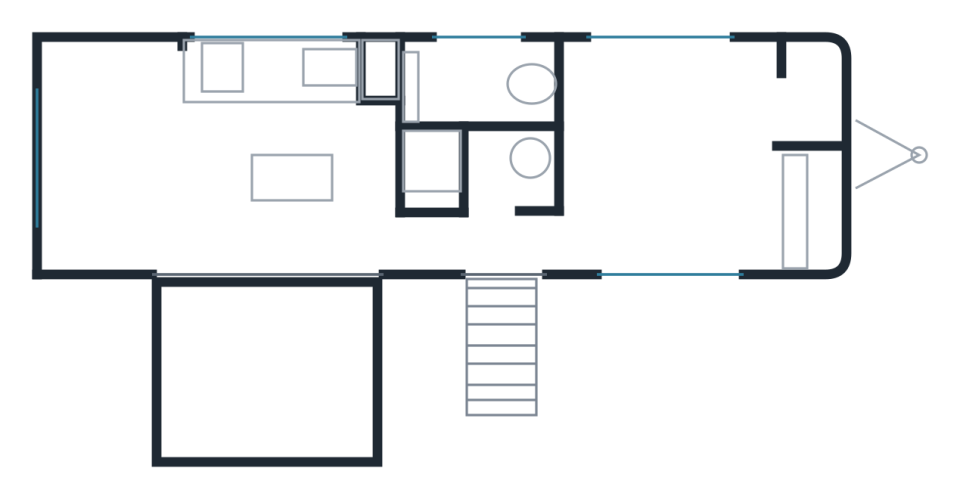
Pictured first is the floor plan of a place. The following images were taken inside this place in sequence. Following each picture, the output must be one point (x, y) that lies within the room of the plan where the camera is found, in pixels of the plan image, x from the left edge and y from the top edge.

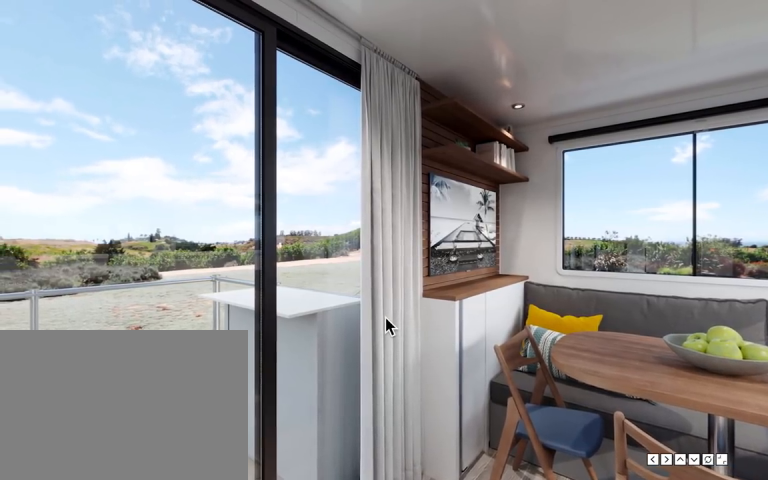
(290, 165)
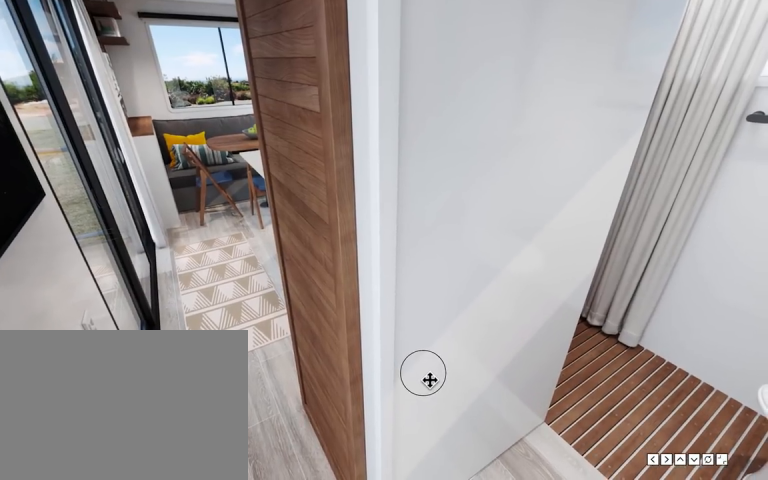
(482, 244)
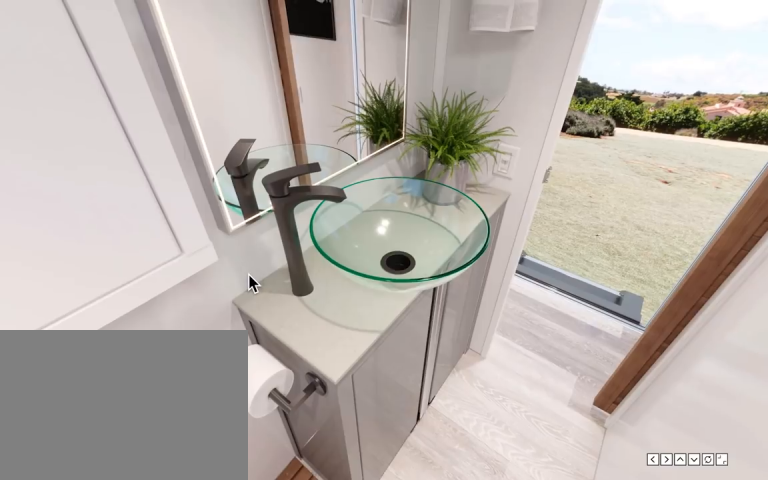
(487, 136)
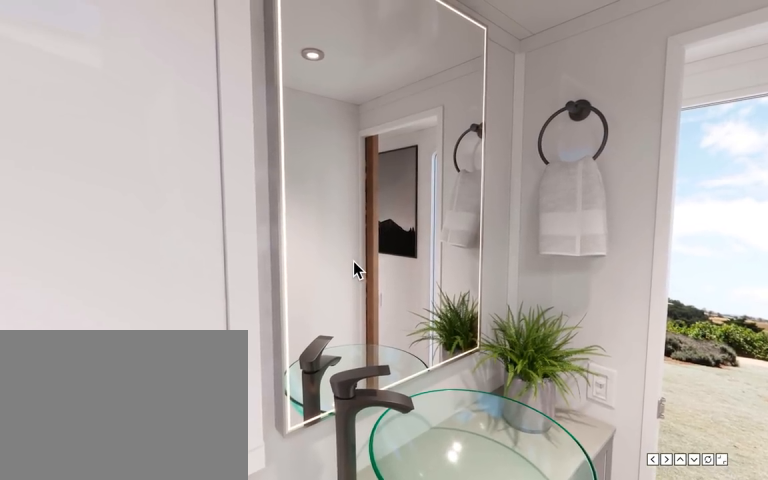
(482, 166)
